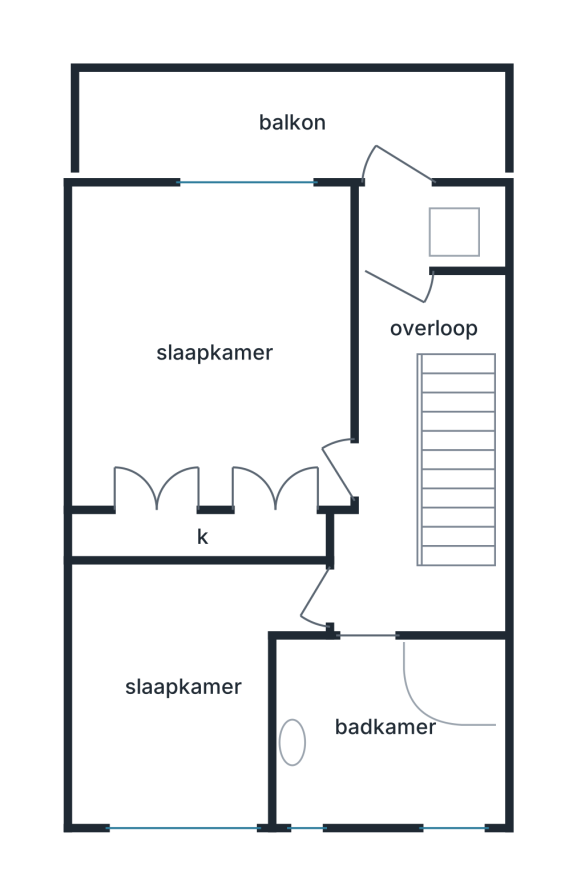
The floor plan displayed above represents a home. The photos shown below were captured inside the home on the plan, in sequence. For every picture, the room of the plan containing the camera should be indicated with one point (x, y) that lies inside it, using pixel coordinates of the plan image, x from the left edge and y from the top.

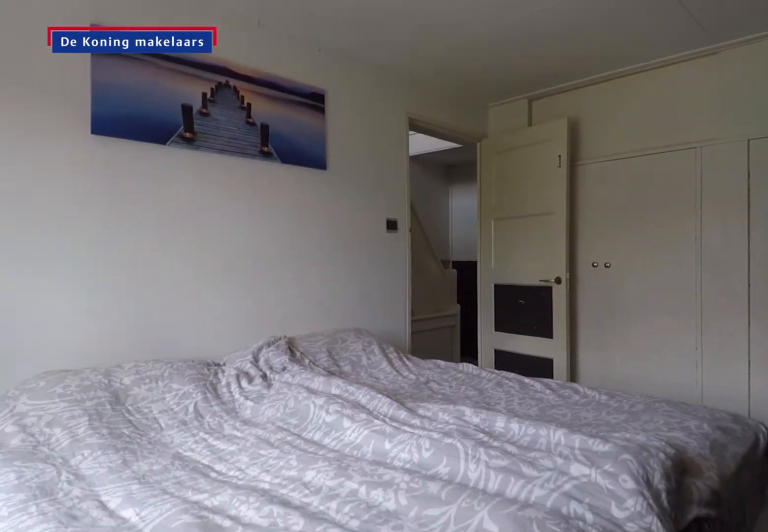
(216, 350)
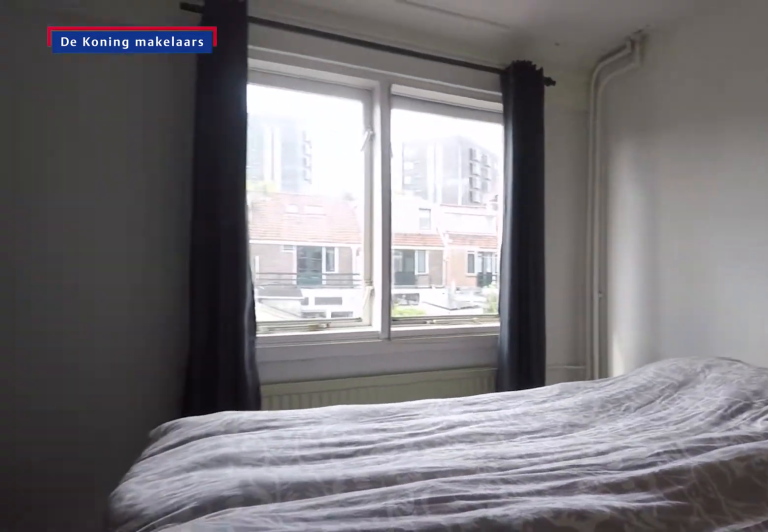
(216, 350)
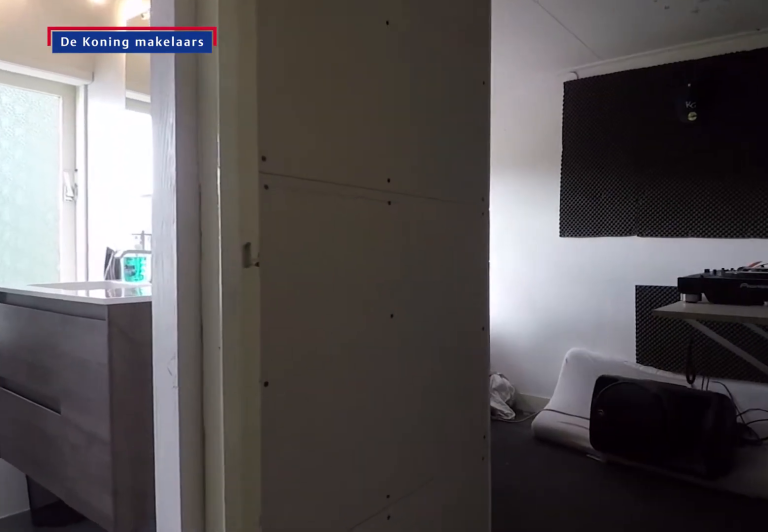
(405, 461)
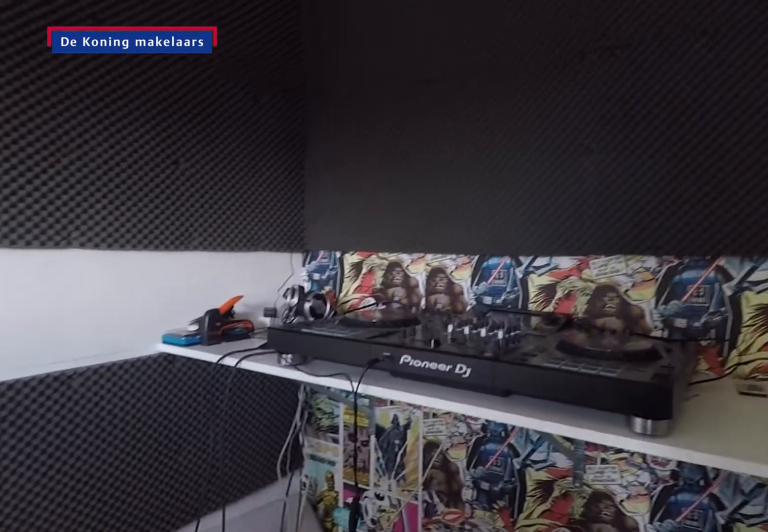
(183, 683)
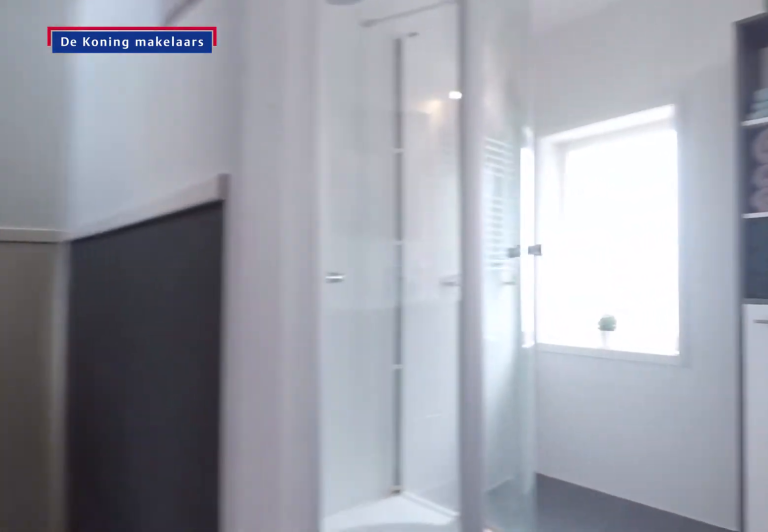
(406, 466)
